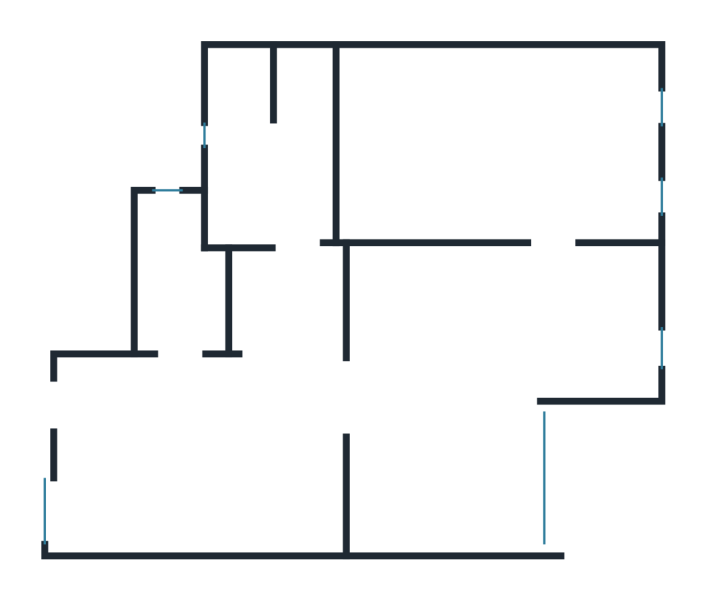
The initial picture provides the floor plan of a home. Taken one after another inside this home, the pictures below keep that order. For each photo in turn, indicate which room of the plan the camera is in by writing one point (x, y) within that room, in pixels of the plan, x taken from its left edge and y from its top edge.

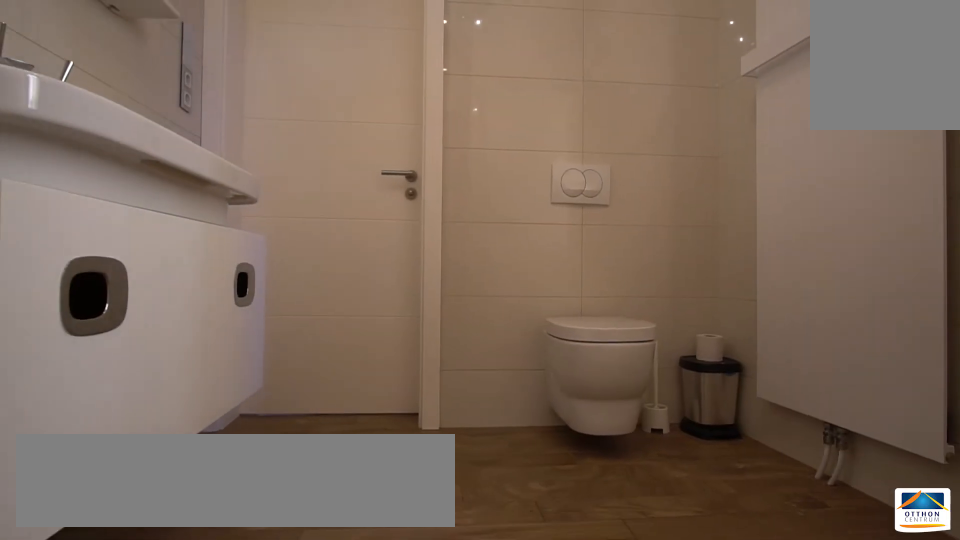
(272, 181)
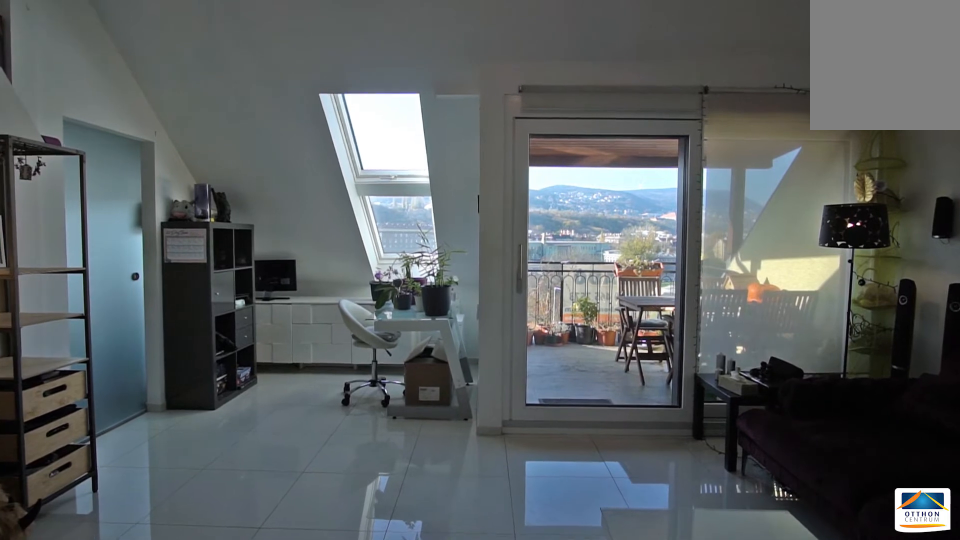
(491, 388)
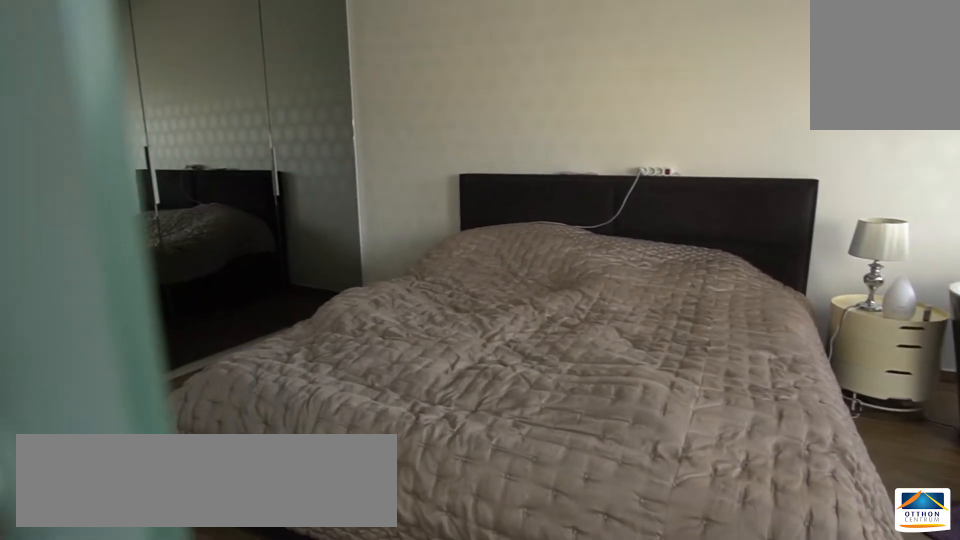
(501, 147)
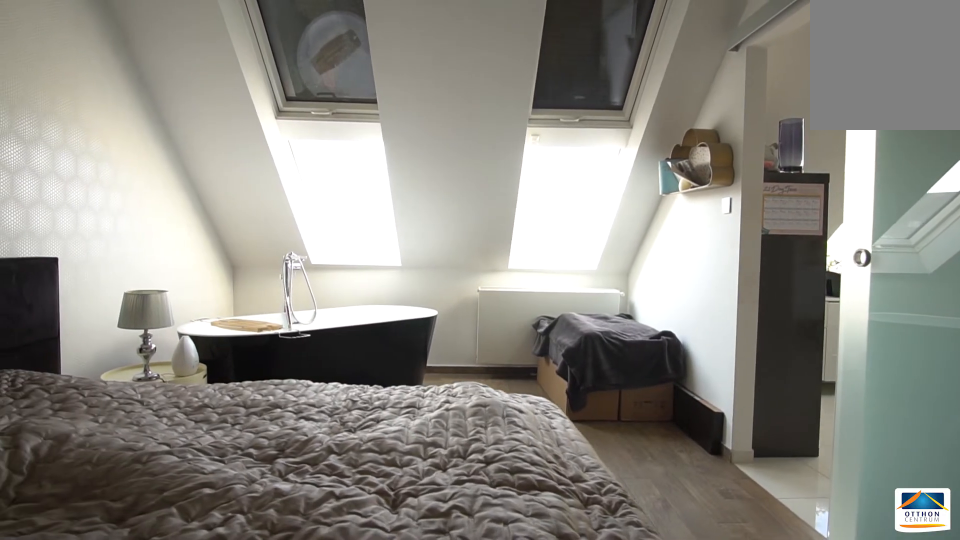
(502, 148)
